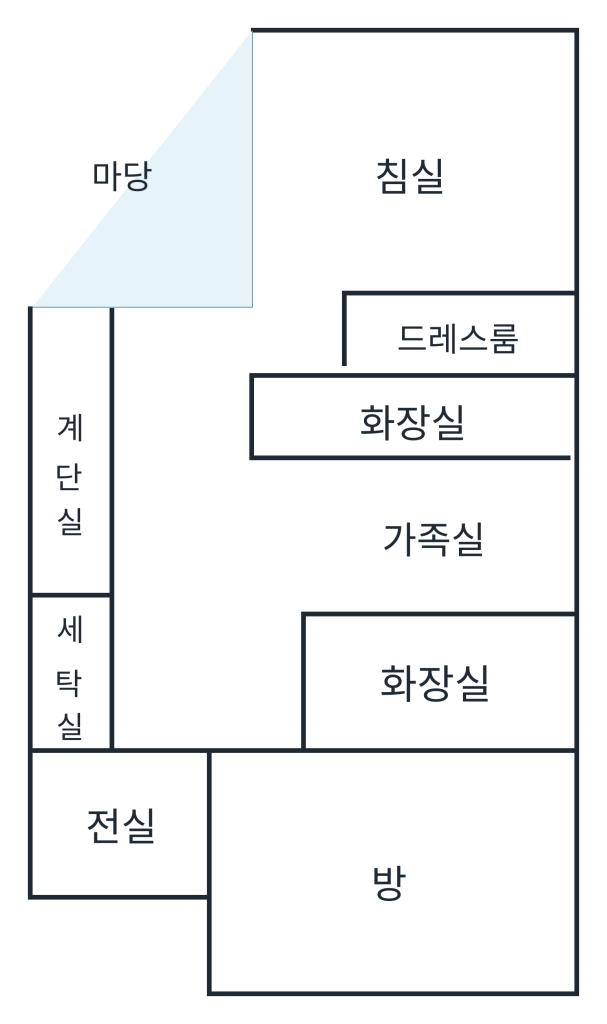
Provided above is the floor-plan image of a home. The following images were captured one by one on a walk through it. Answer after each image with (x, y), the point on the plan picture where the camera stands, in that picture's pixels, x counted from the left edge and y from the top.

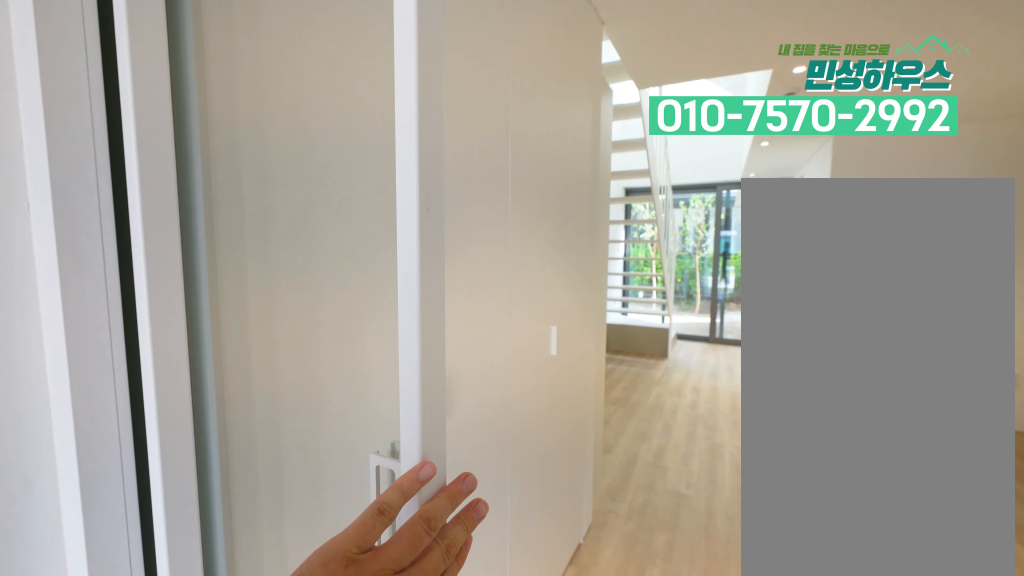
(166, 764)
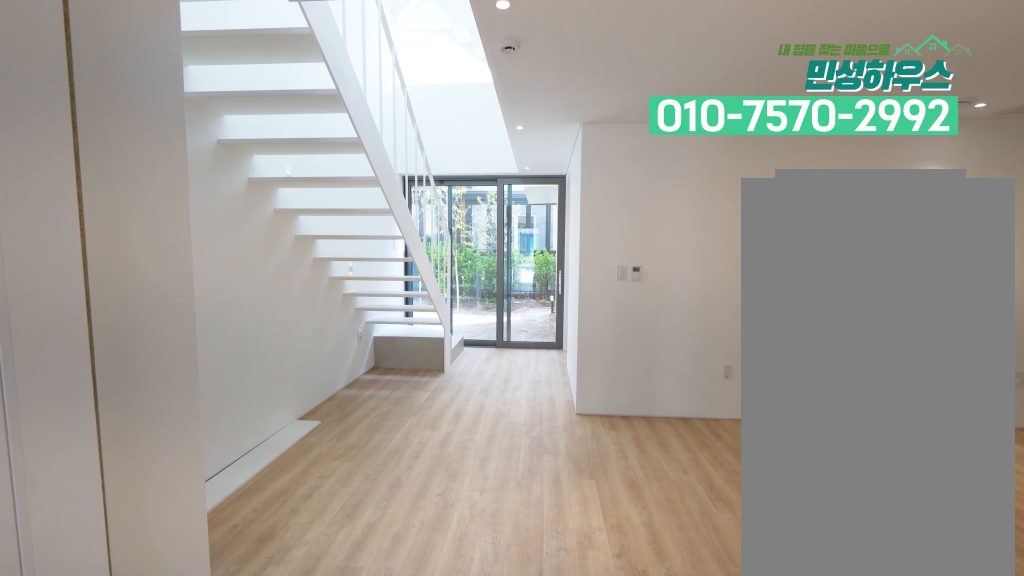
(163, 714)
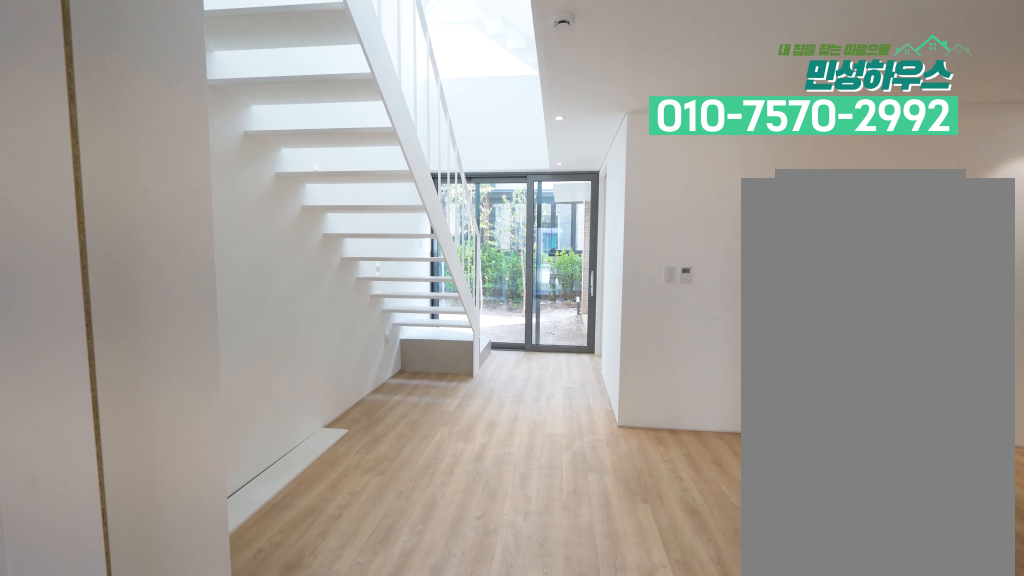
(163, 698)
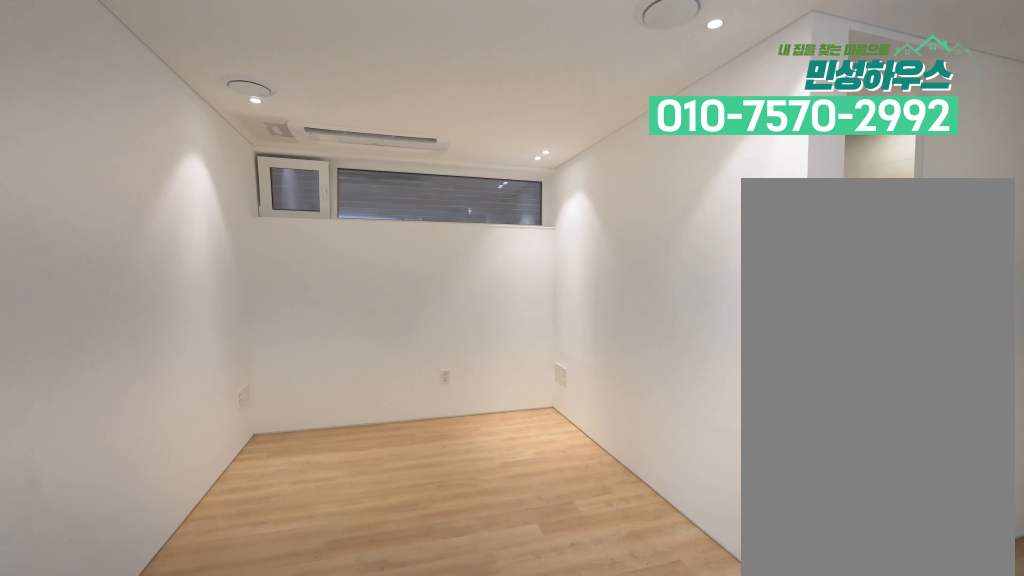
(219, 575)
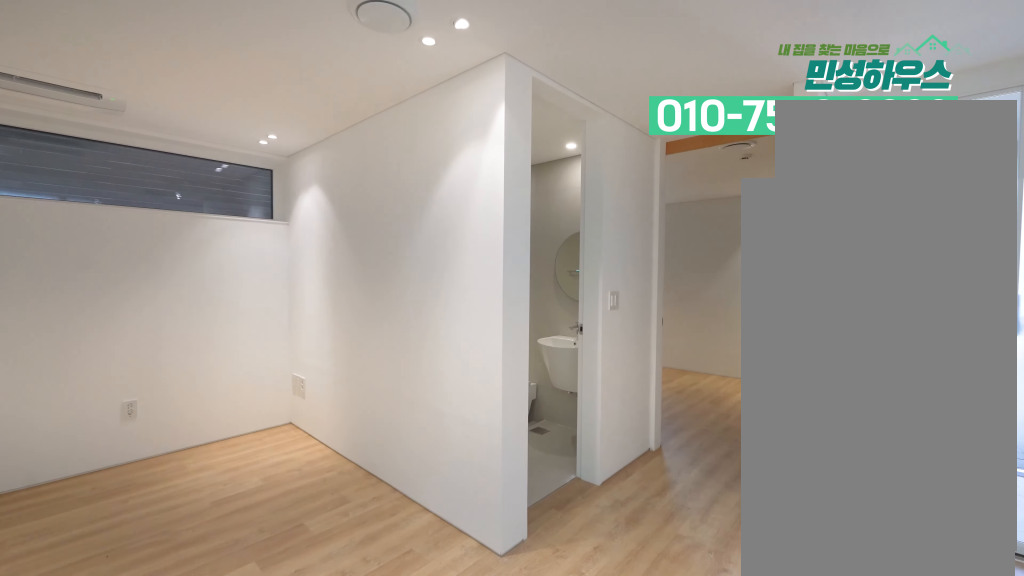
(222, 591)
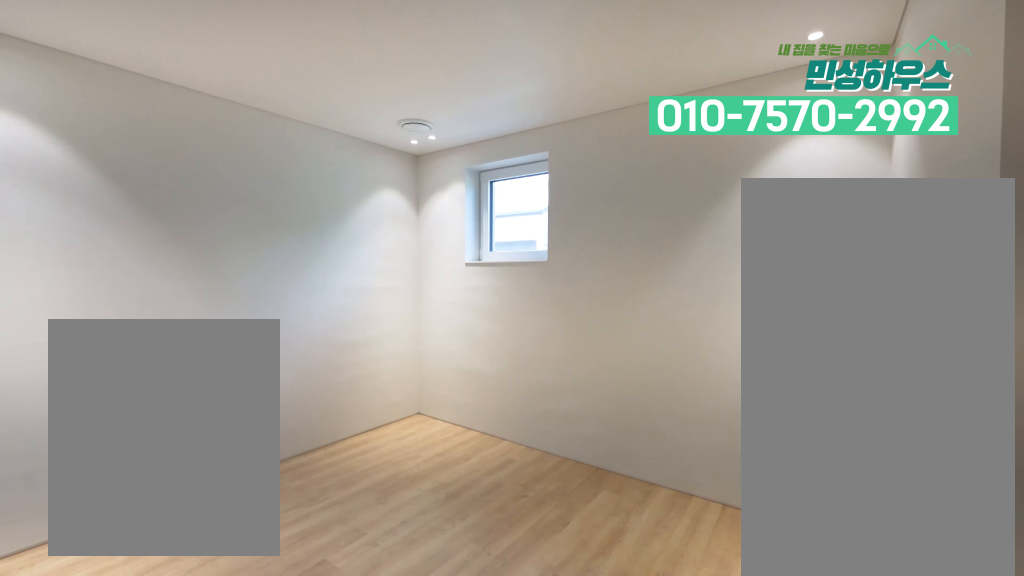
(260, 808)
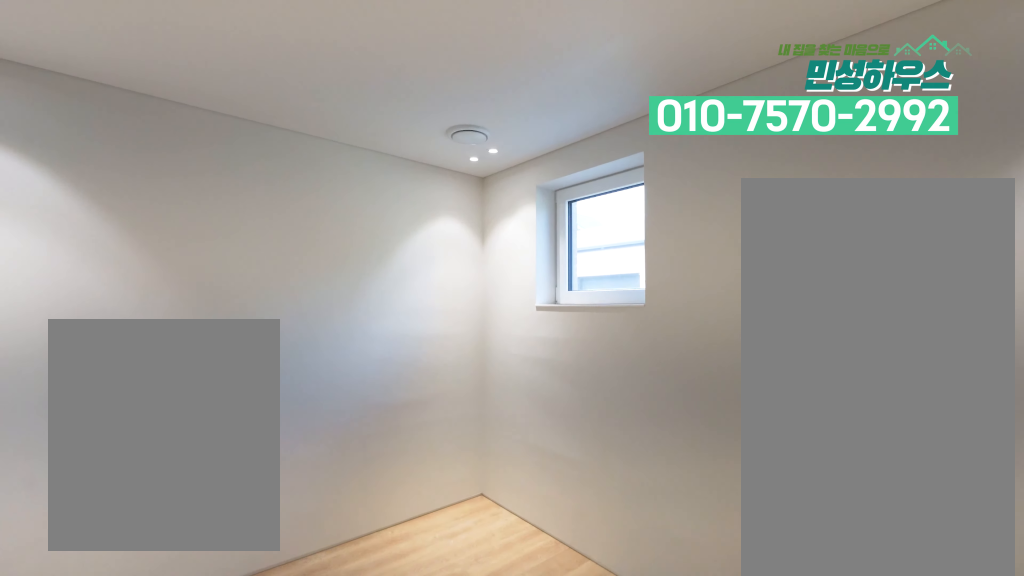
(342, 889)
